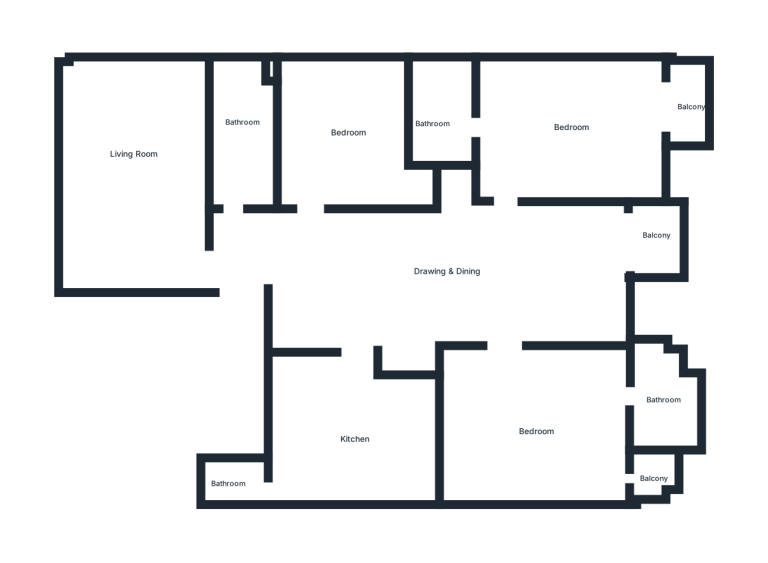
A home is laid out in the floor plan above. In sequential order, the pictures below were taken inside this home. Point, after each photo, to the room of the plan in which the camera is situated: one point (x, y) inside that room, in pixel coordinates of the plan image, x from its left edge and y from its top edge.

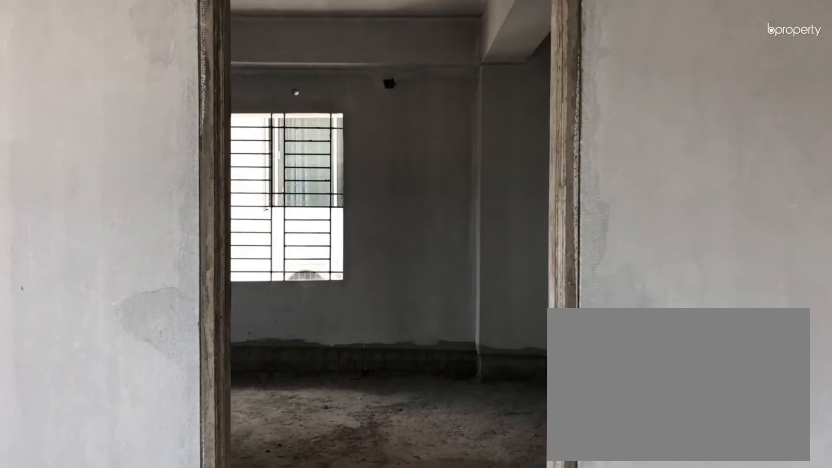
(509, 329)
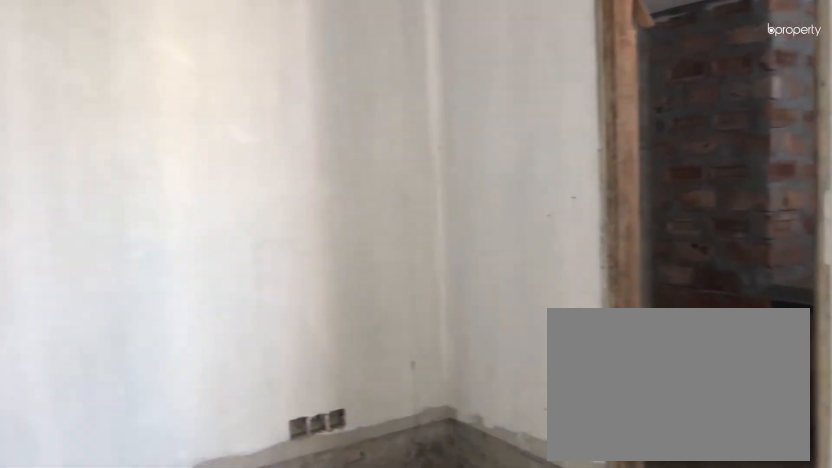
(536, 434)
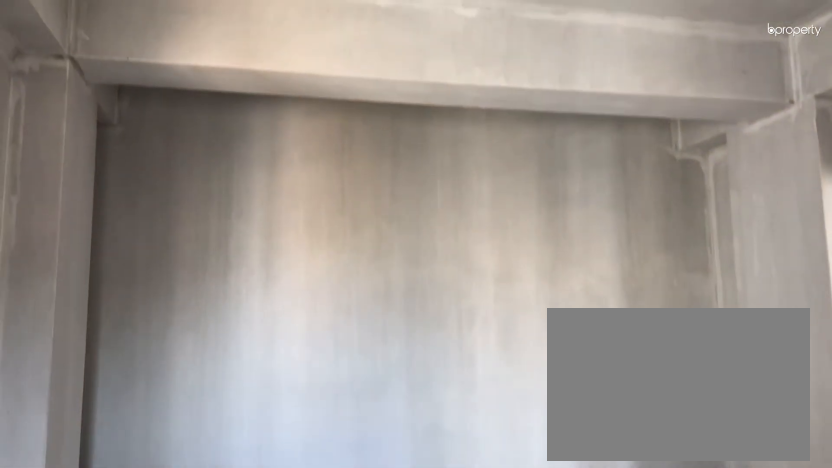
(536, 434)
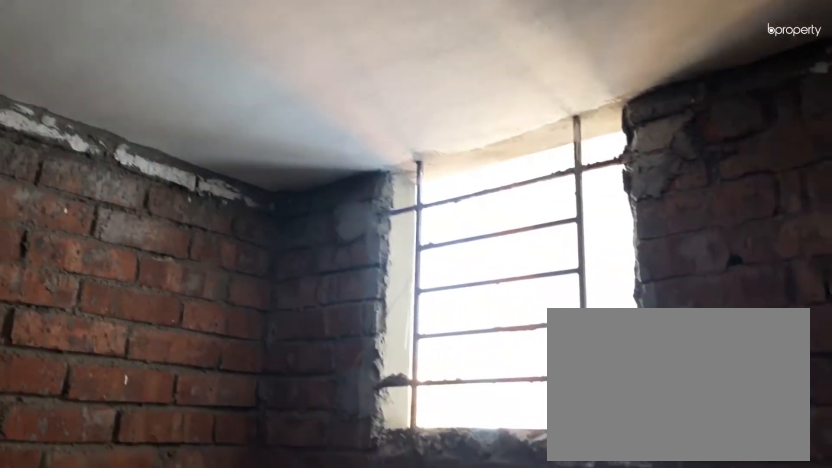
(659, 407)
